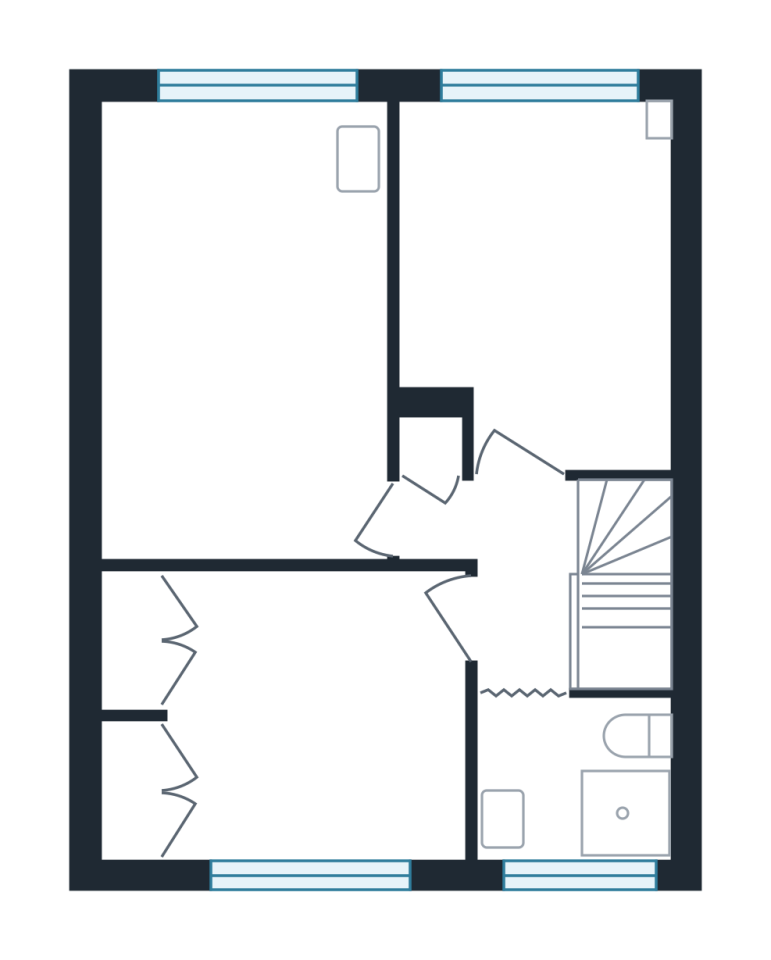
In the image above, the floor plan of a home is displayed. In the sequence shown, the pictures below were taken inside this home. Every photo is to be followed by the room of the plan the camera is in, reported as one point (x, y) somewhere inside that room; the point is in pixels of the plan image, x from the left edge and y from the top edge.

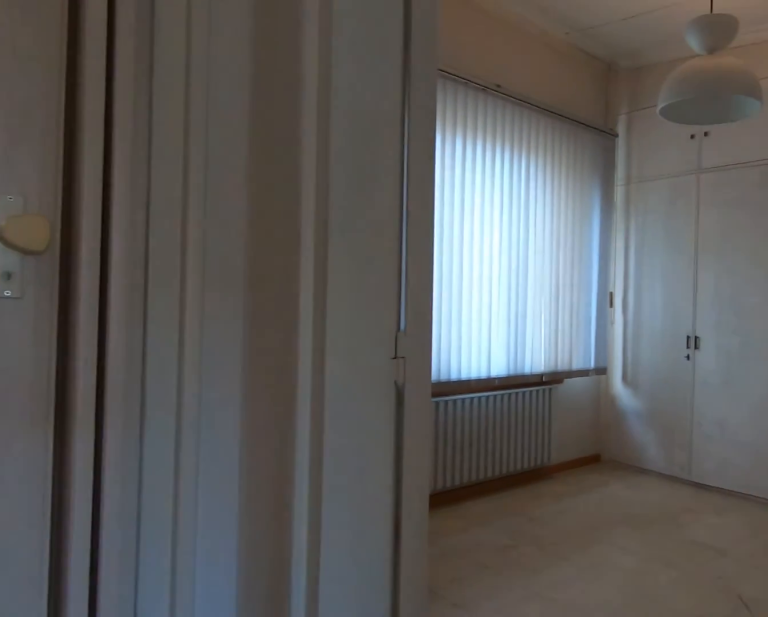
(506, 569)
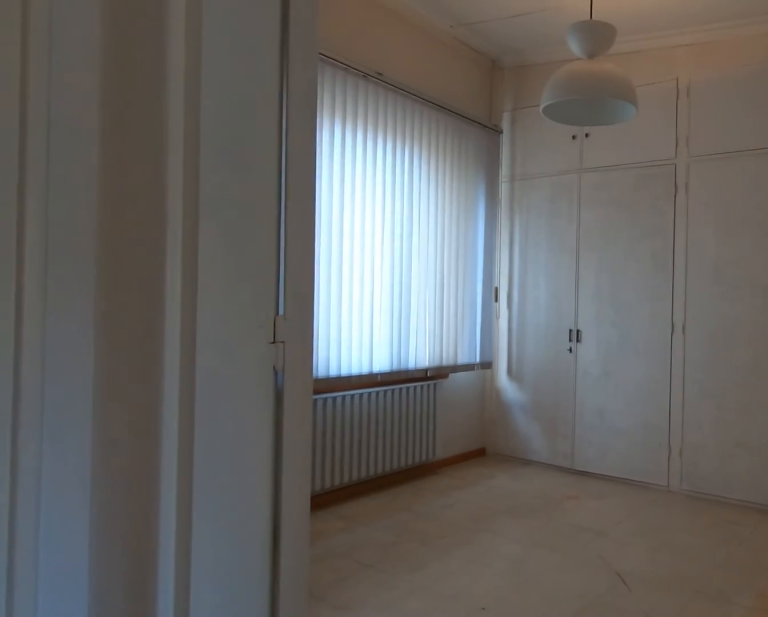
(506, 569)
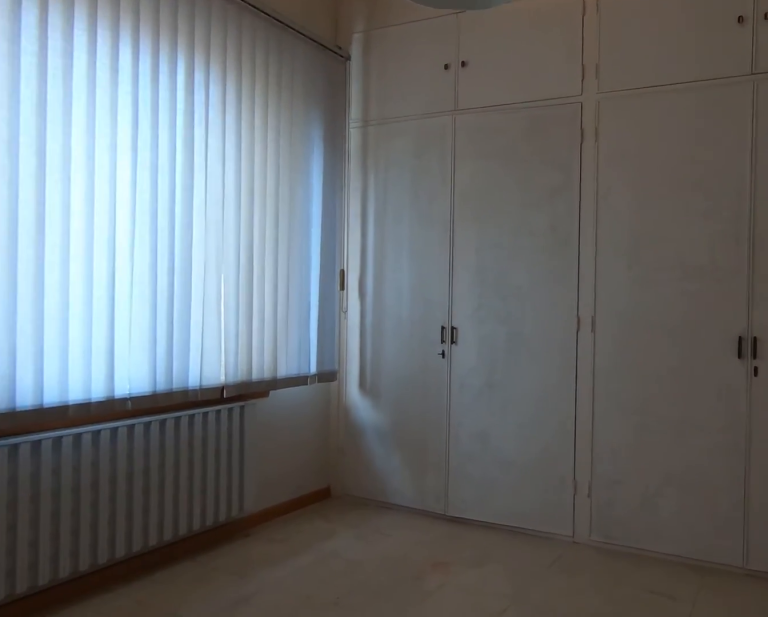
(316, 716)
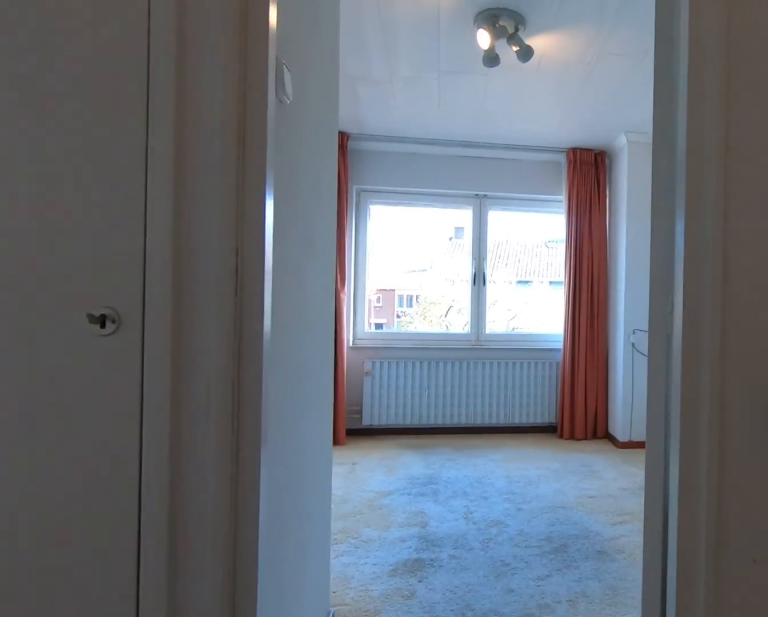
(506, 570)
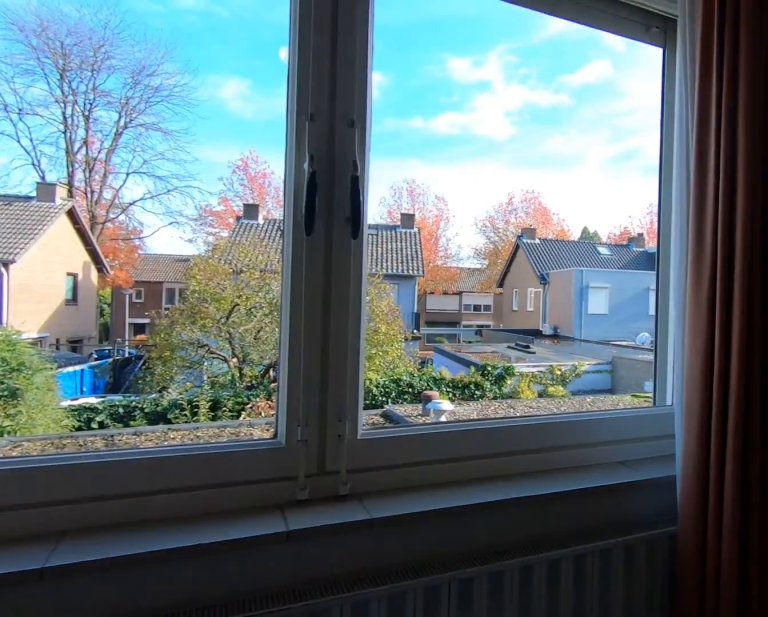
(542, 279)
